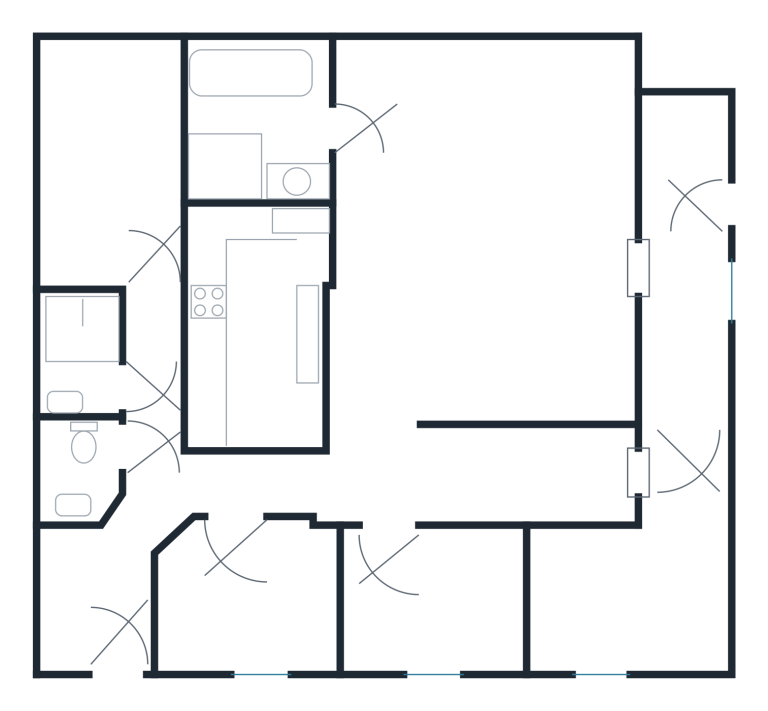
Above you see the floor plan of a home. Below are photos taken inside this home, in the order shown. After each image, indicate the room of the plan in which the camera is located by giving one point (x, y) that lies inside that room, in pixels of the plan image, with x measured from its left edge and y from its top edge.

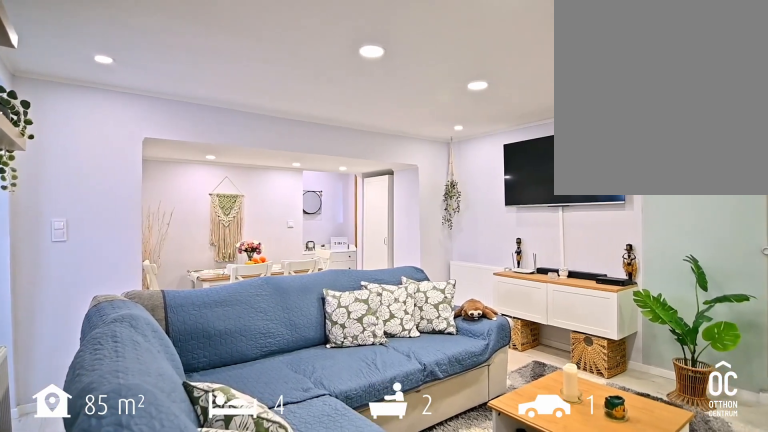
(486, 339)
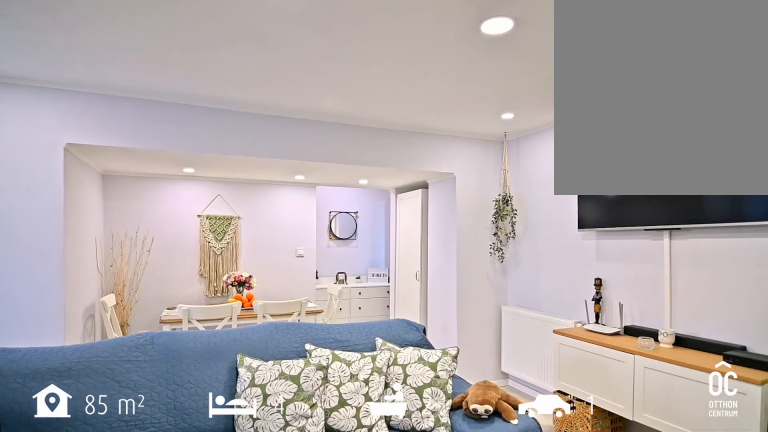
(486, 339)
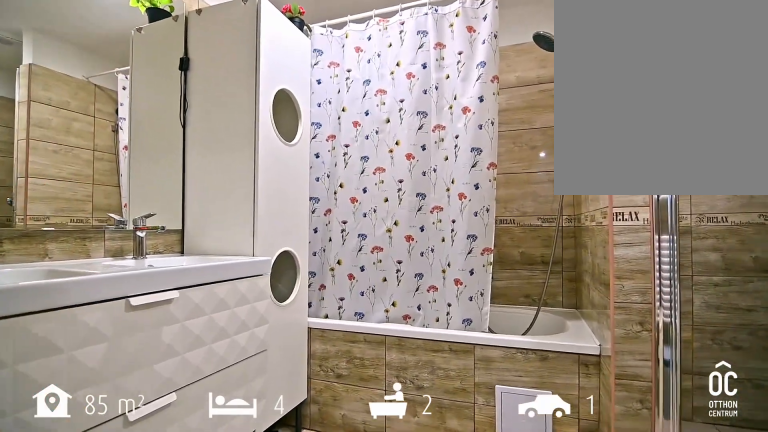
(250, 129)
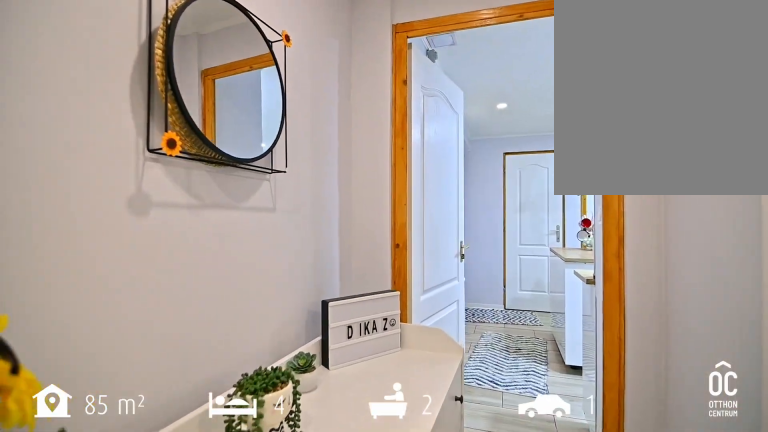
(381, 479)
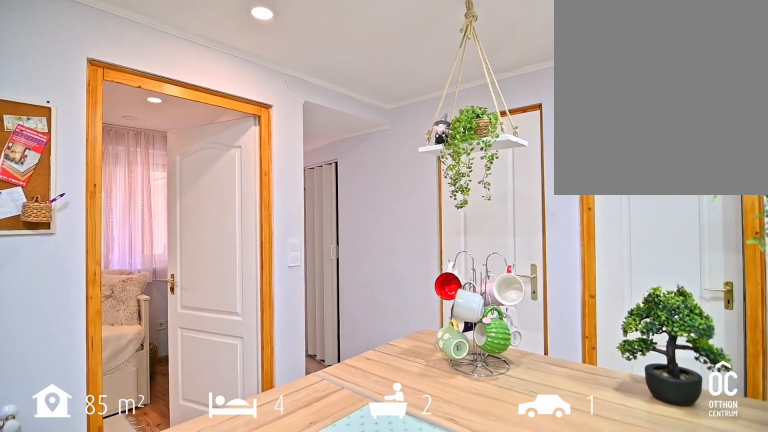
(250, 345)
